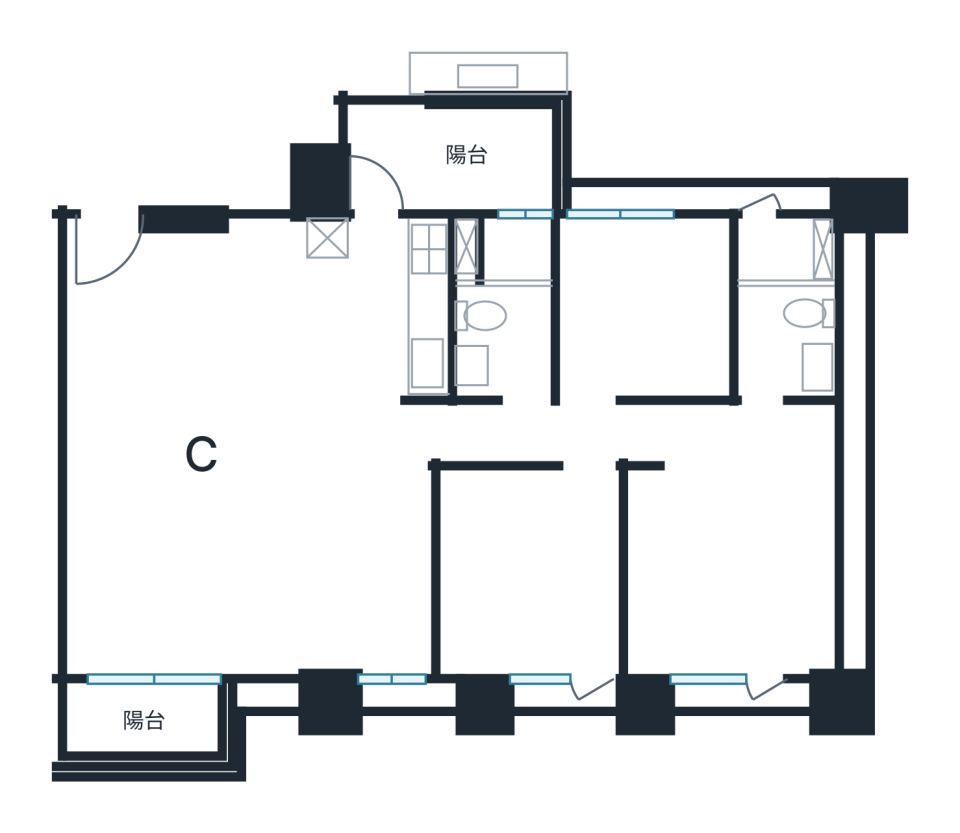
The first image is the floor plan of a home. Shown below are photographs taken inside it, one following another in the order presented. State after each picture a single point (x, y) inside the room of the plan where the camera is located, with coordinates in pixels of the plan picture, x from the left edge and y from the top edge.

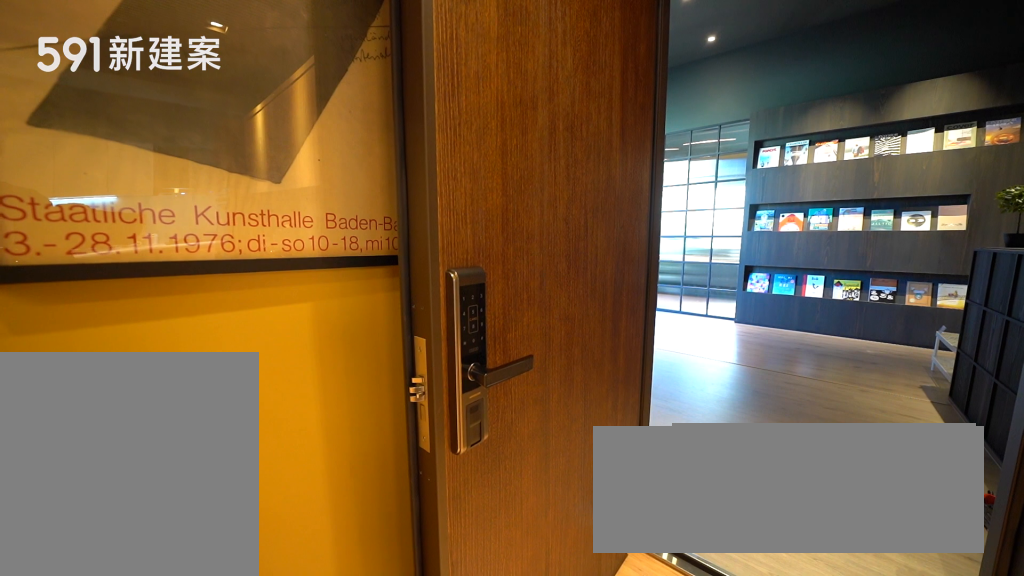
(115, 259)
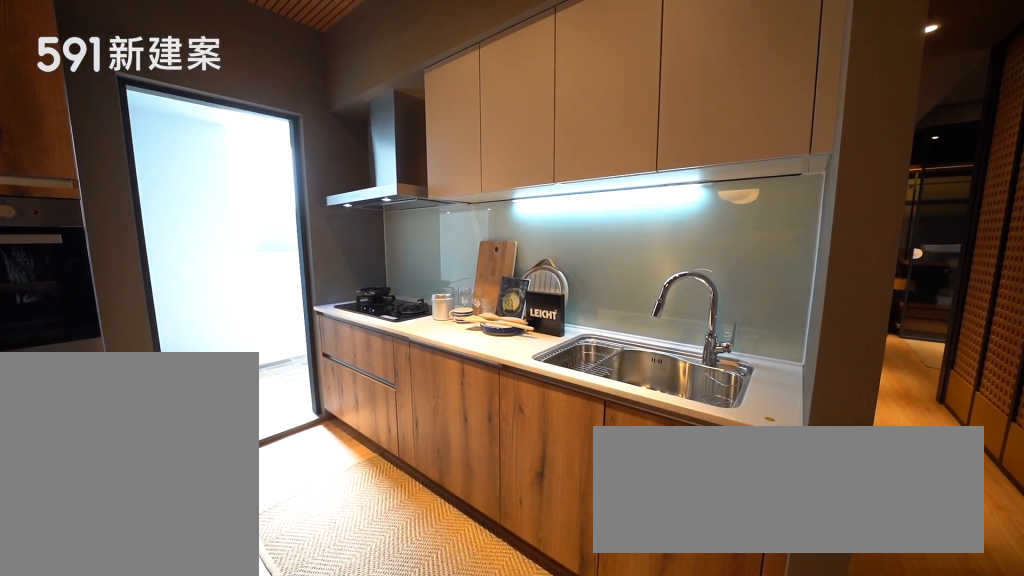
(381, 305)
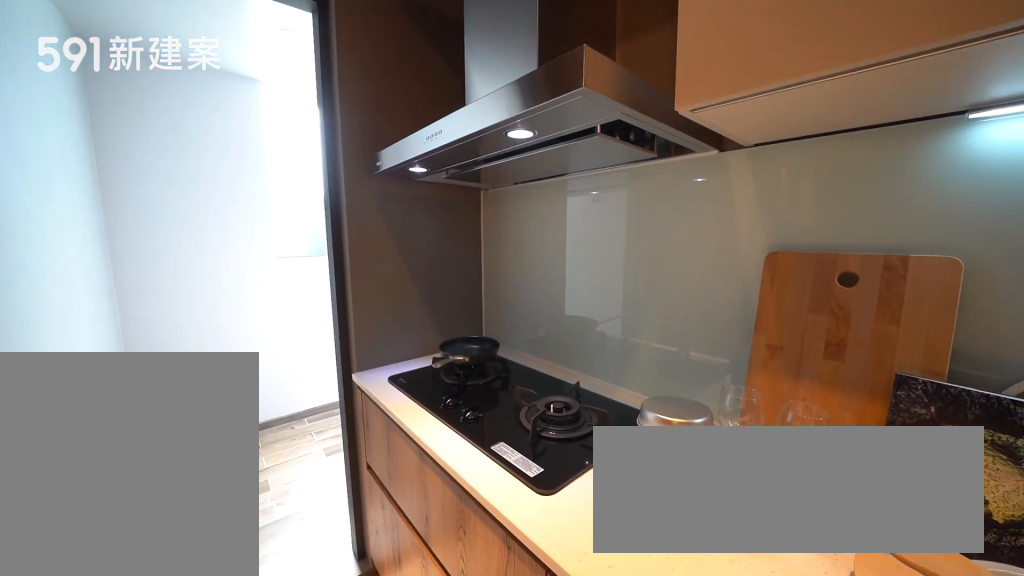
(381, 305)
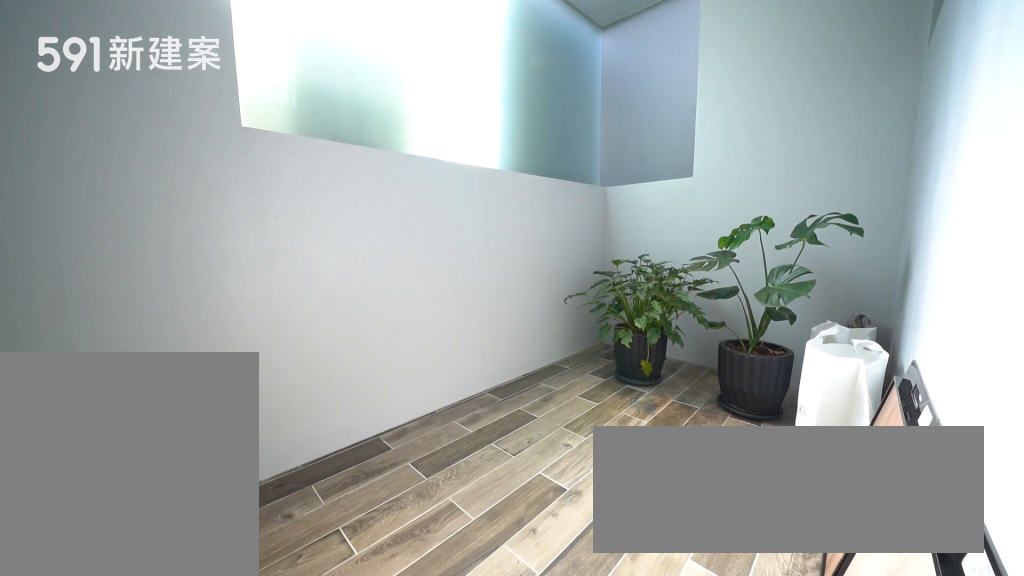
(450, 159)
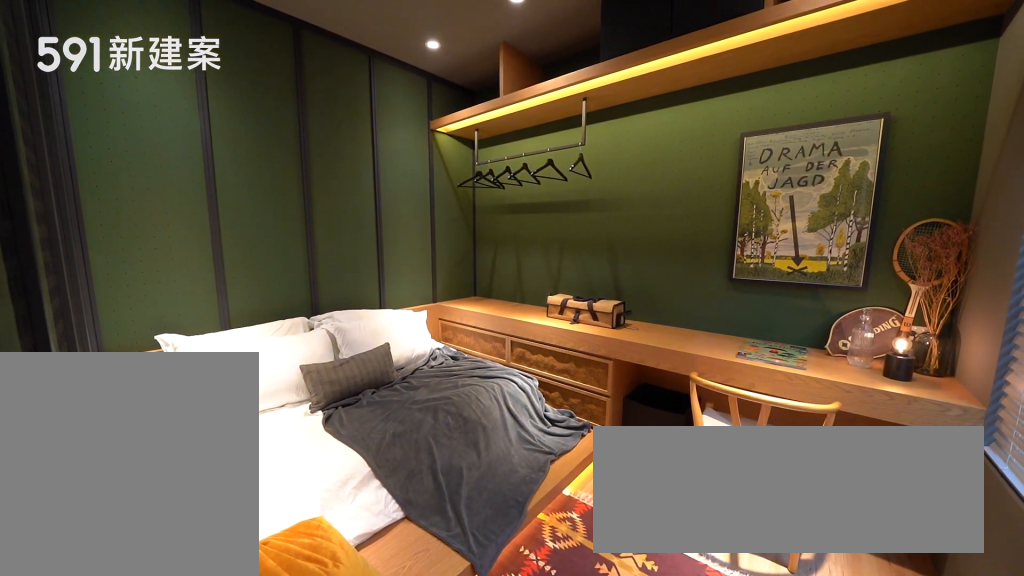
(531, 569)
